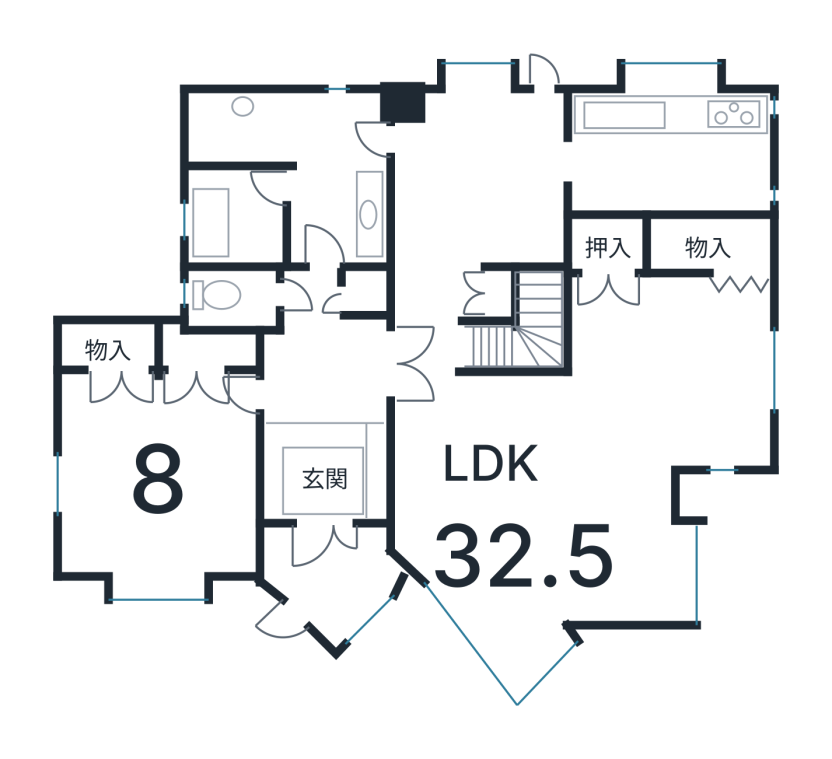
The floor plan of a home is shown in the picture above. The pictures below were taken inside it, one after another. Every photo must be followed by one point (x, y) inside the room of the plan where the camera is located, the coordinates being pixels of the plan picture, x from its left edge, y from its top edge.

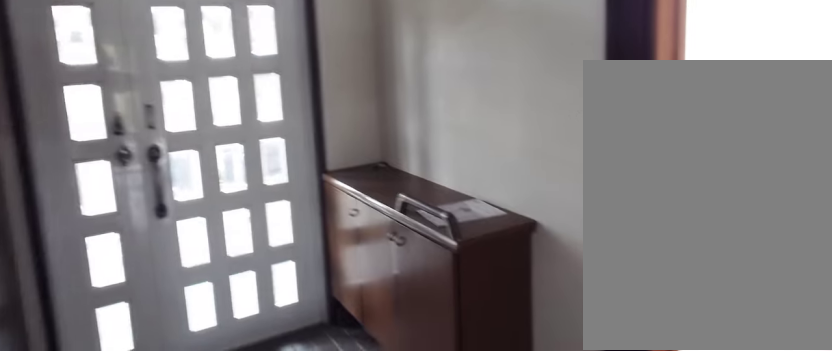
(320, 473)
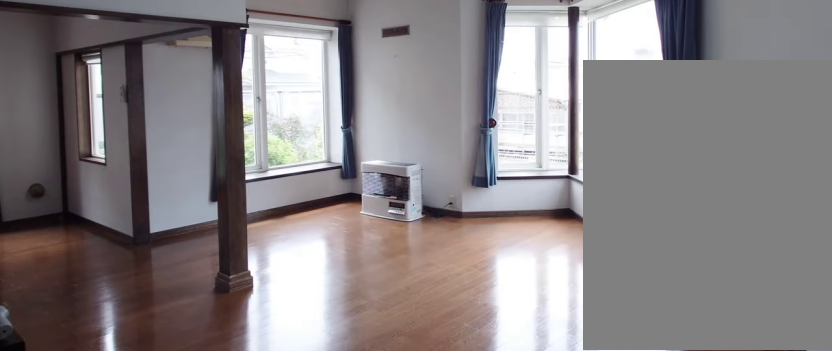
(548, 481)
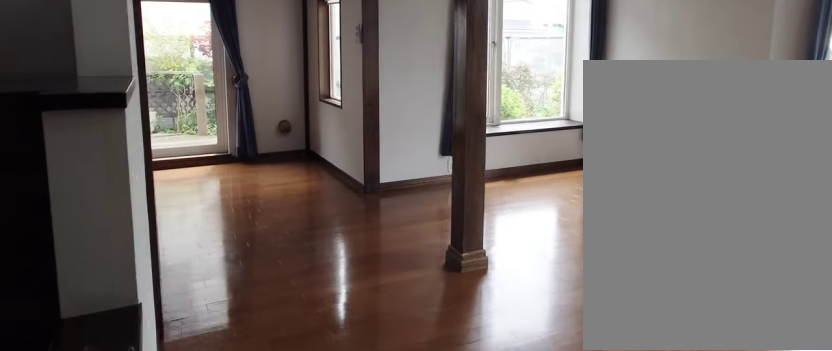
(548, 481)
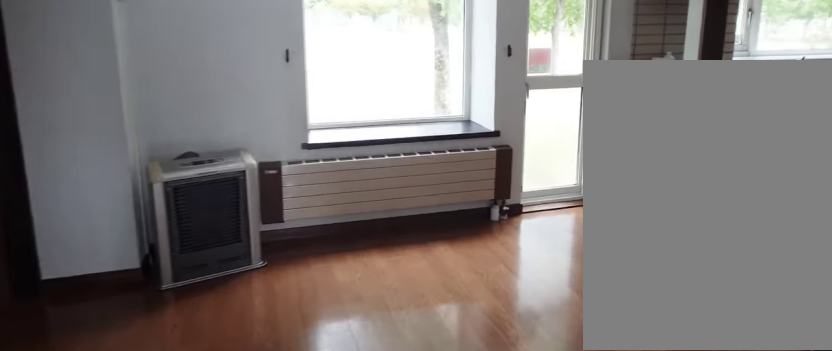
(585, 138)
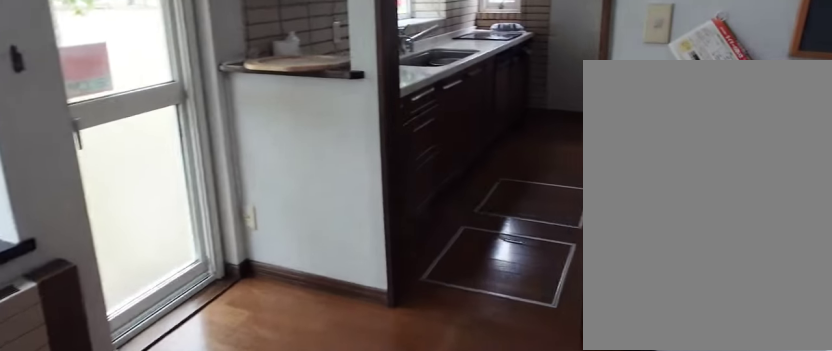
(585, 138)
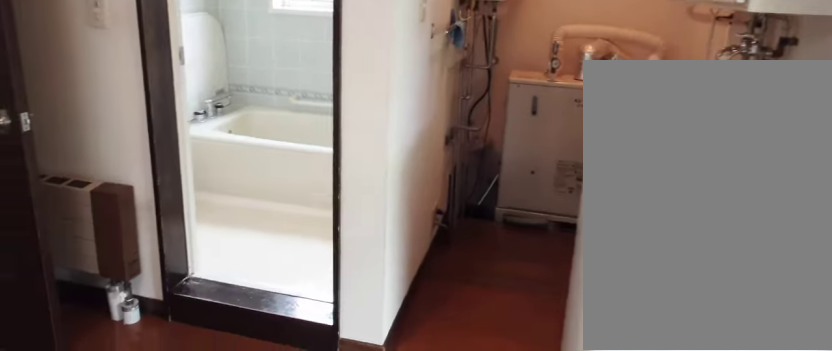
(327, 163)
